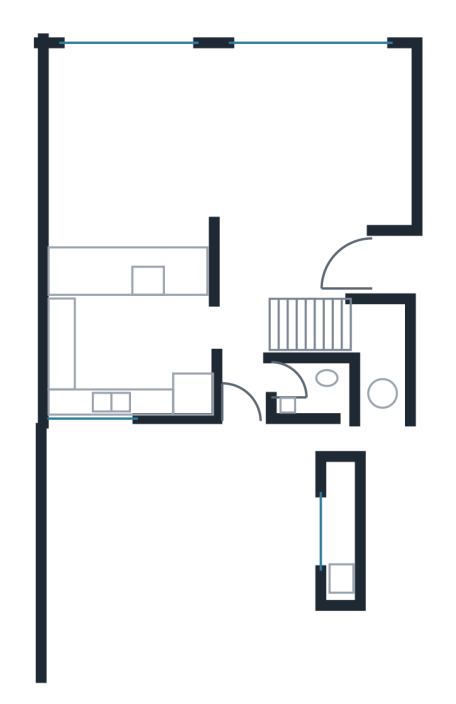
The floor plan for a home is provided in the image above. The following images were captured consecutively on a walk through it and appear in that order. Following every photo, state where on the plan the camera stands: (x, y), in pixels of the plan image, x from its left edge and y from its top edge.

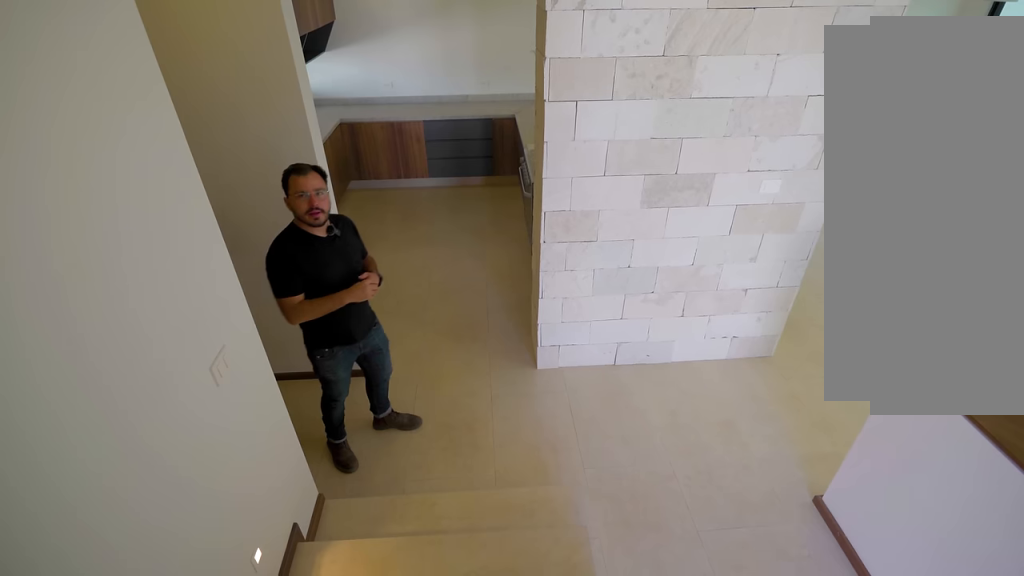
(287, 325)
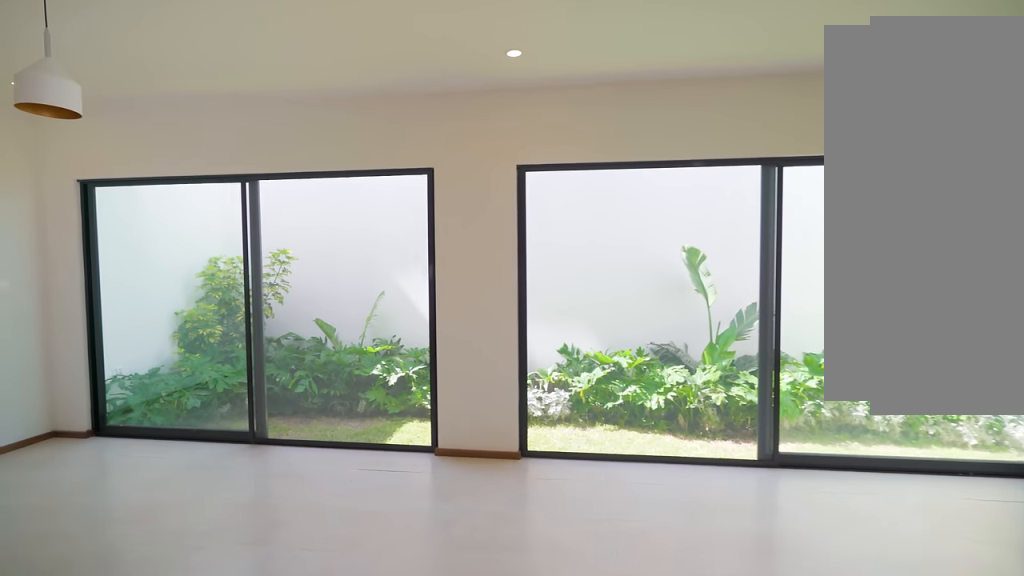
(235, 215)
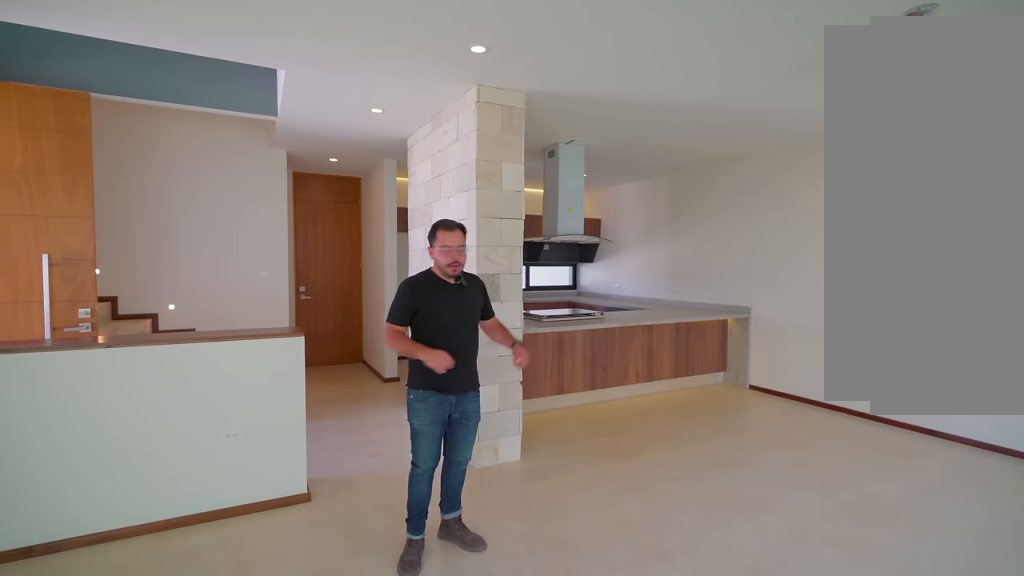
(360, 70)
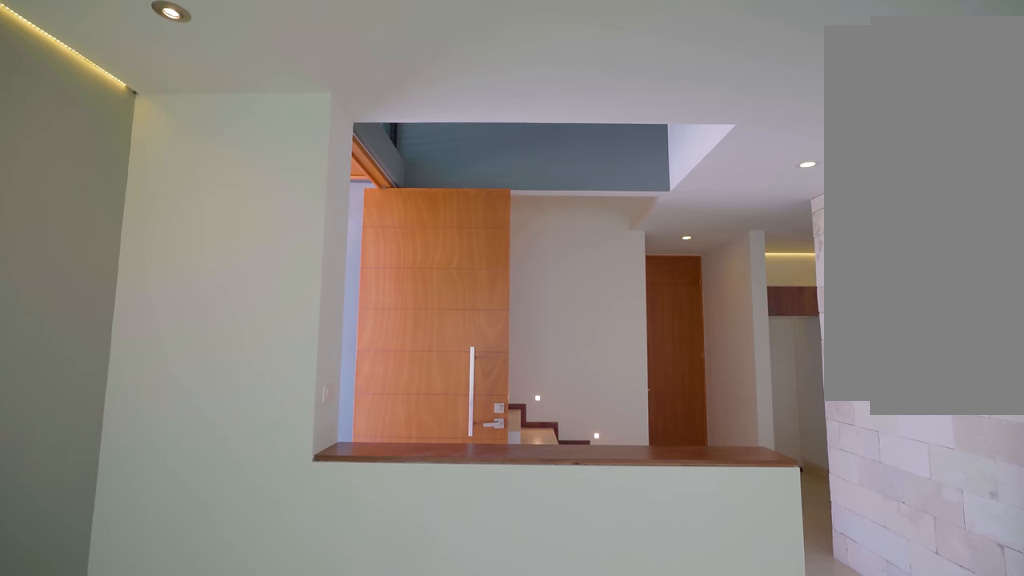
(312, 121)
